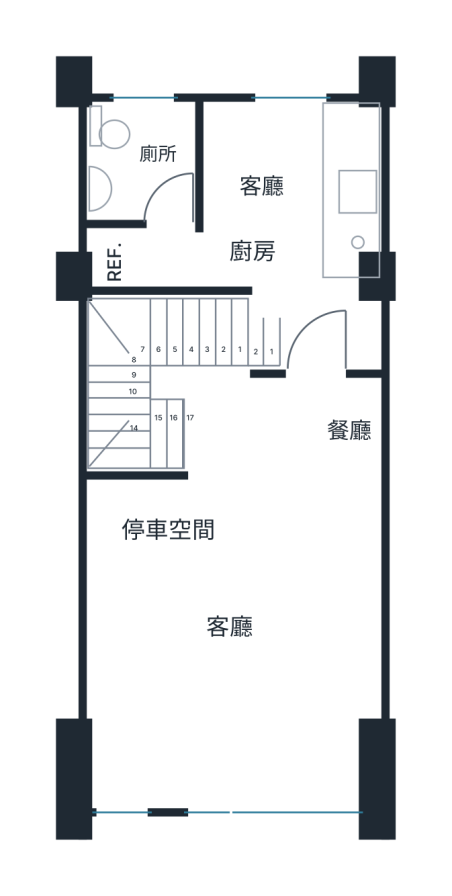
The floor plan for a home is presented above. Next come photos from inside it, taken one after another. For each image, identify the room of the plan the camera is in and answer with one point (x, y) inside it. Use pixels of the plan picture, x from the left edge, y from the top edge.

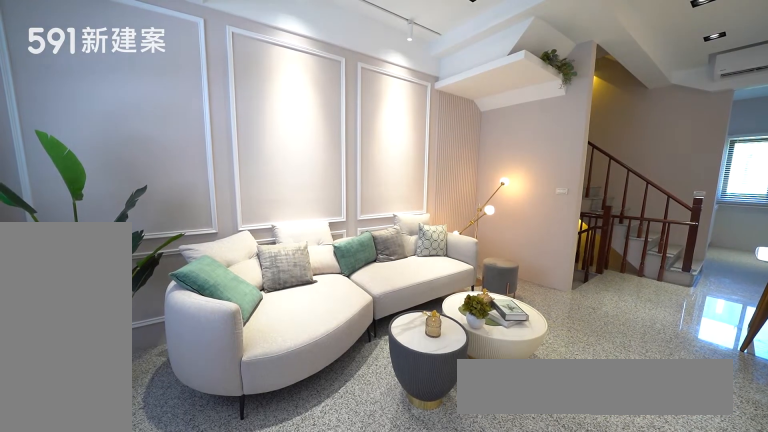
(238, 642)
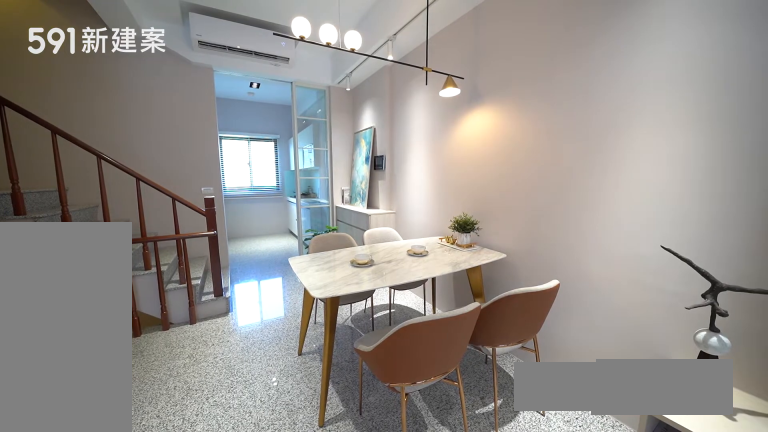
(322, 425)
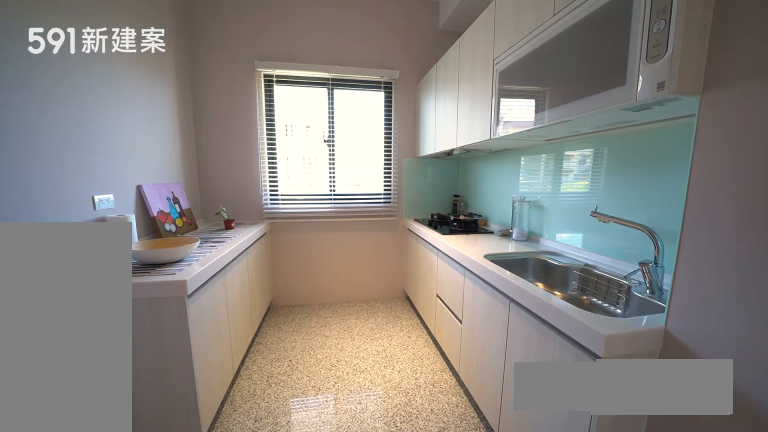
(294, 190)
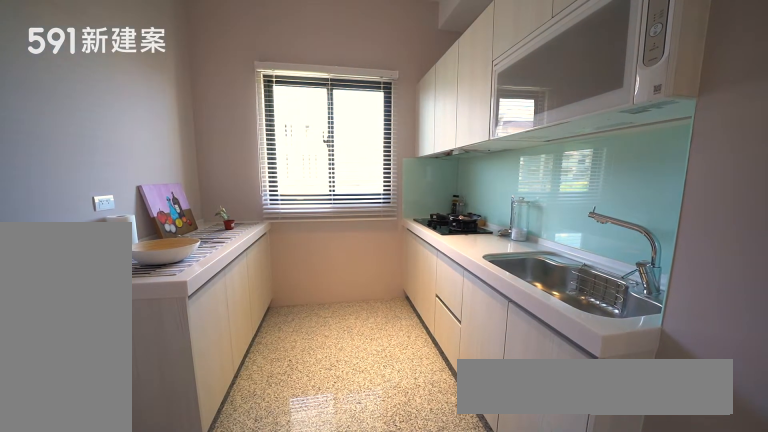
(294, 190)
